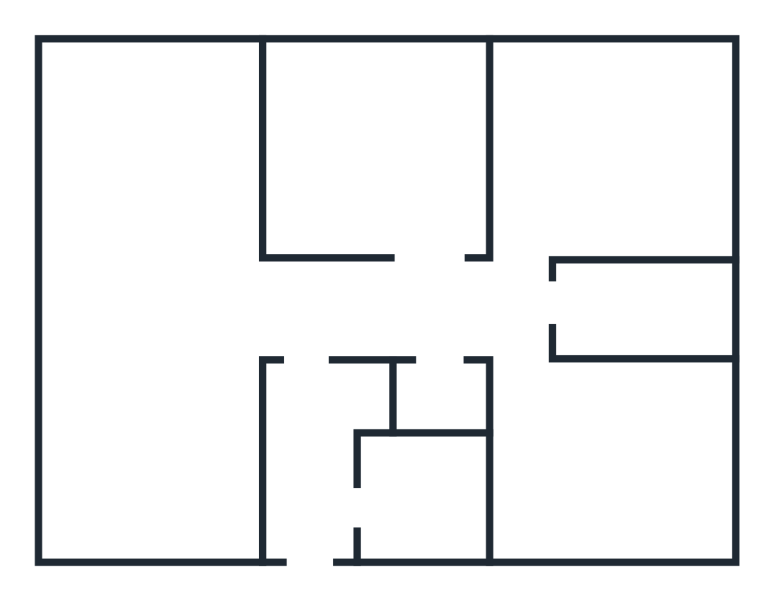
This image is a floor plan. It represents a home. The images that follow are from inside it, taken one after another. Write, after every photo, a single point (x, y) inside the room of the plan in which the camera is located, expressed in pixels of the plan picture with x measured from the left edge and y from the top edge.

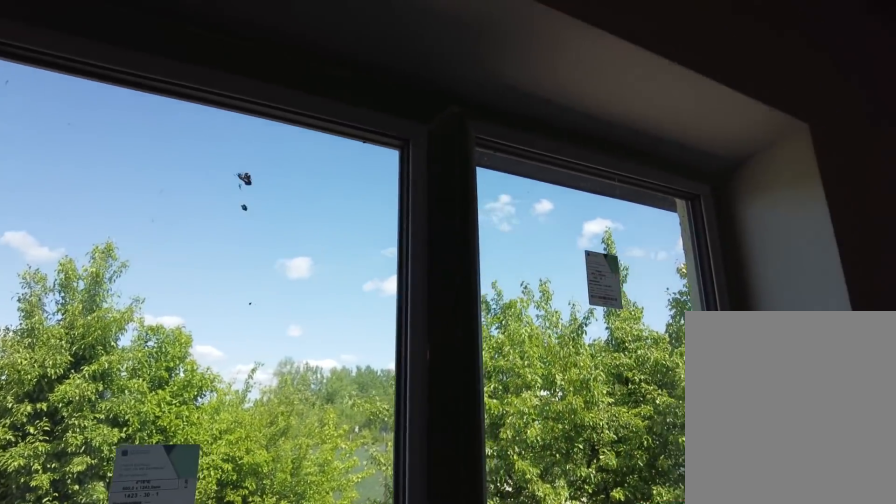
(539, 213)
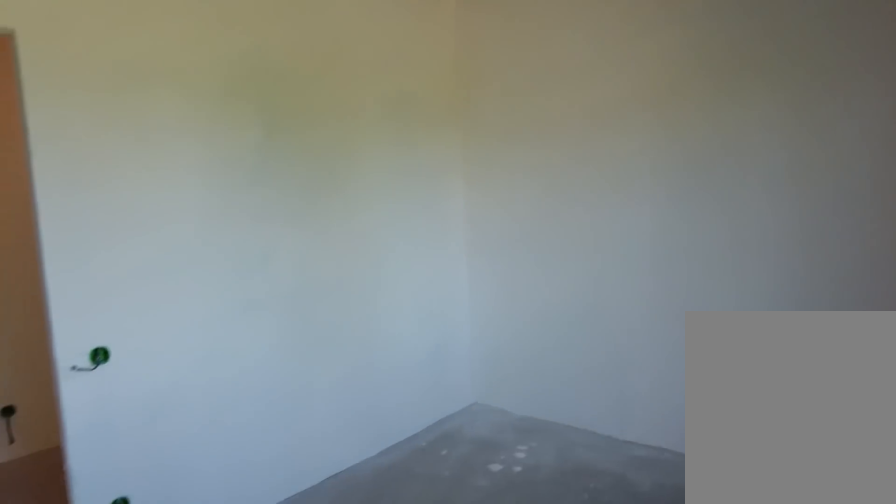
(428, 220)
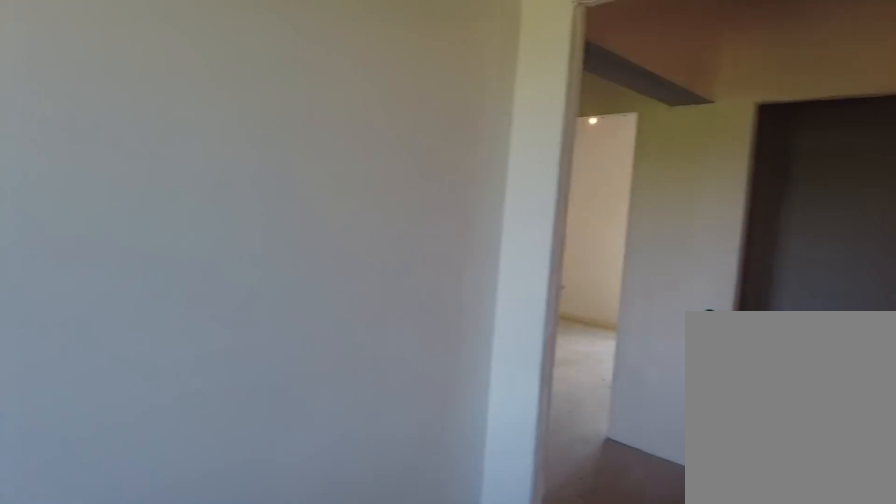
(428, 220)
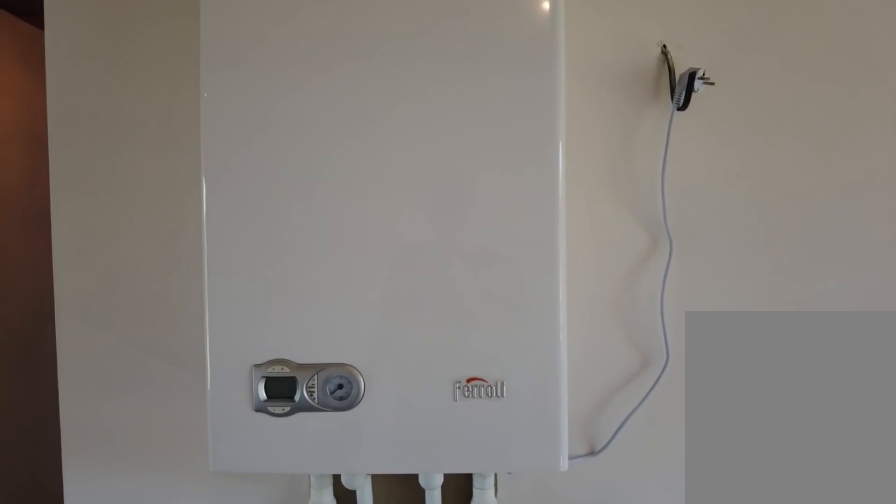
(170, 320)
